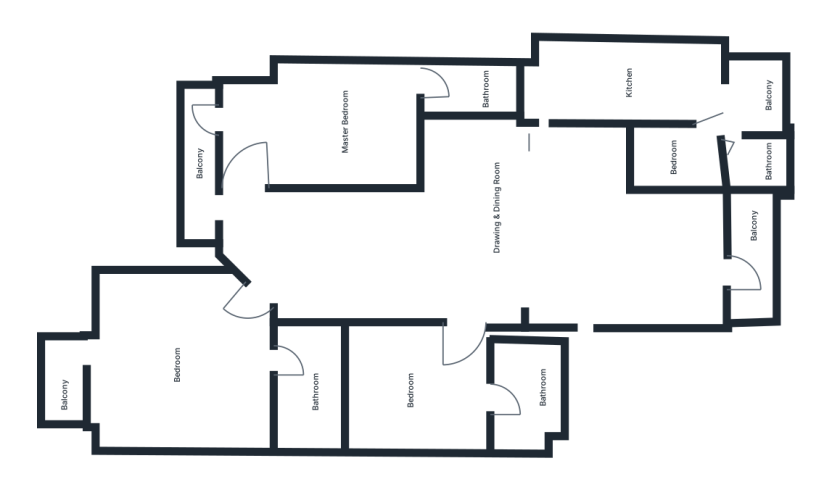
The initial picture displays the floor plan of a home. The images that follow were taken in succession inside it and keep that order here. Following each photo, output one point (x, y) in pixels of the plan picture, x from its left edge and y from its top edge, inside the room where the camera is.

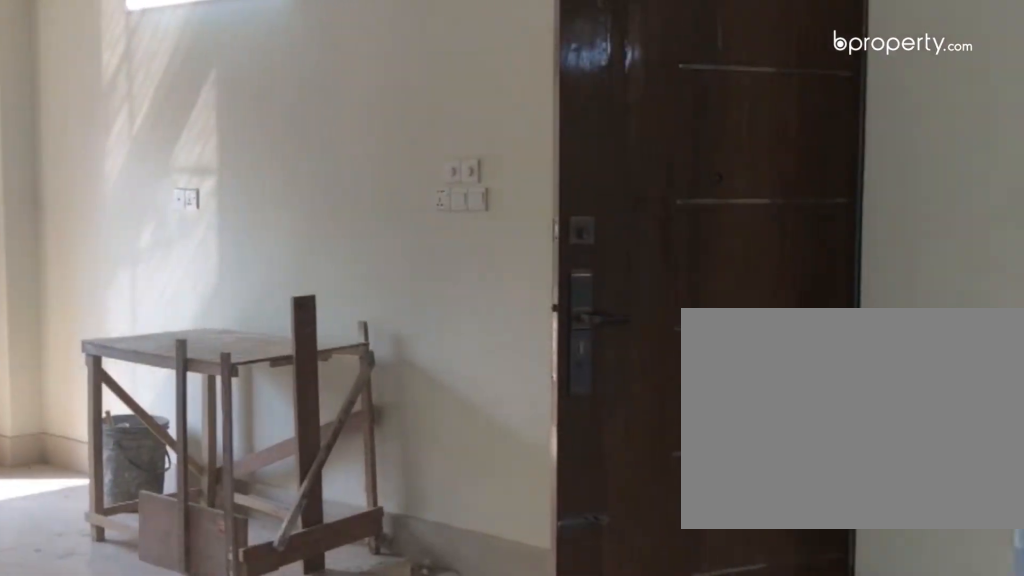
(526, 224)
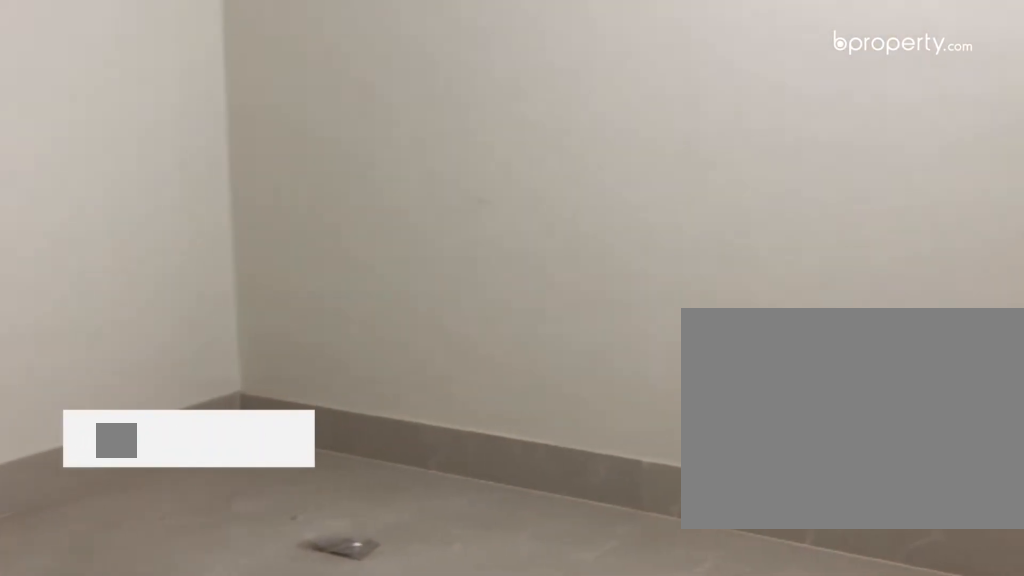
(439, 389)
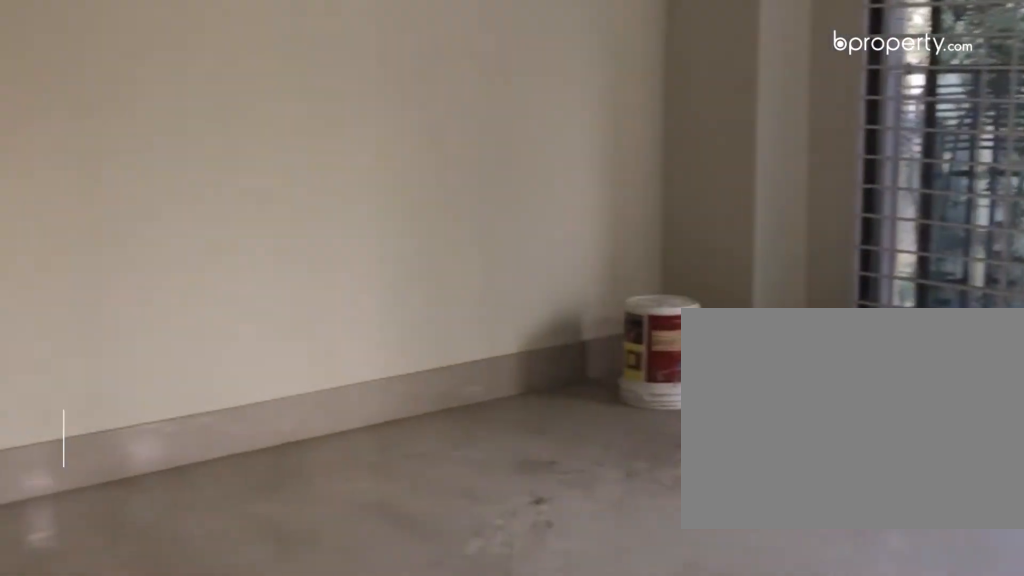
(195, 366)
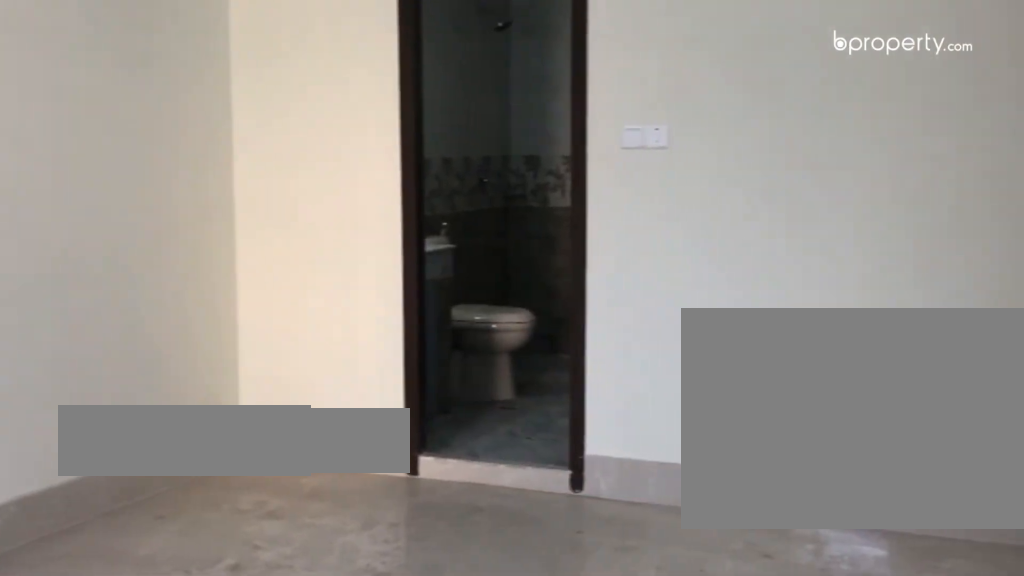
(334, 108)
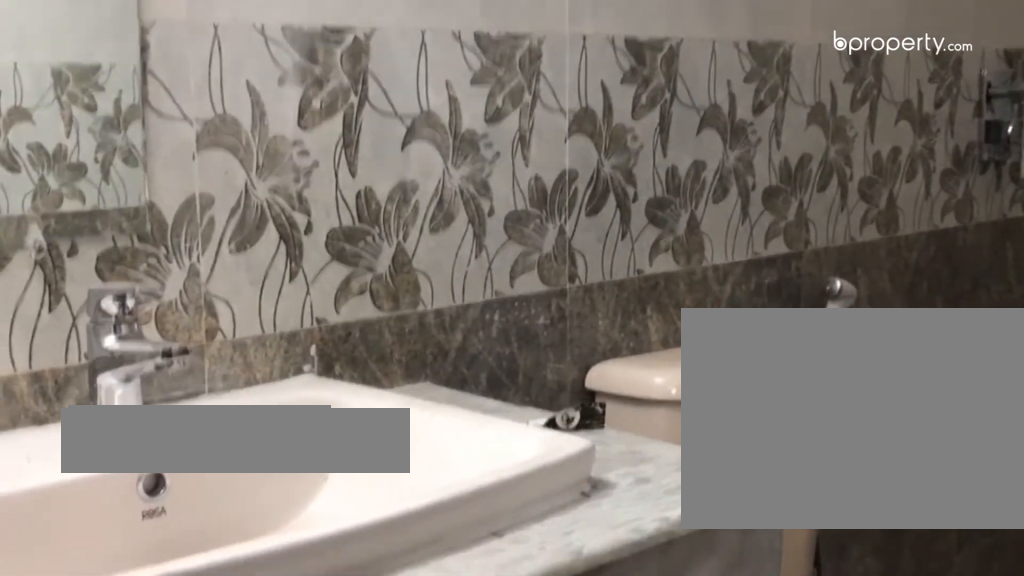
(479, 91)
